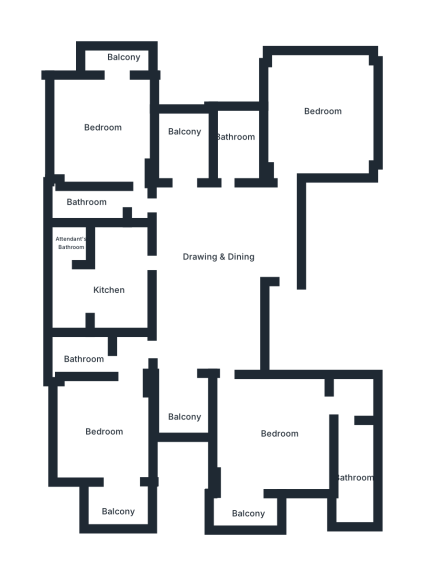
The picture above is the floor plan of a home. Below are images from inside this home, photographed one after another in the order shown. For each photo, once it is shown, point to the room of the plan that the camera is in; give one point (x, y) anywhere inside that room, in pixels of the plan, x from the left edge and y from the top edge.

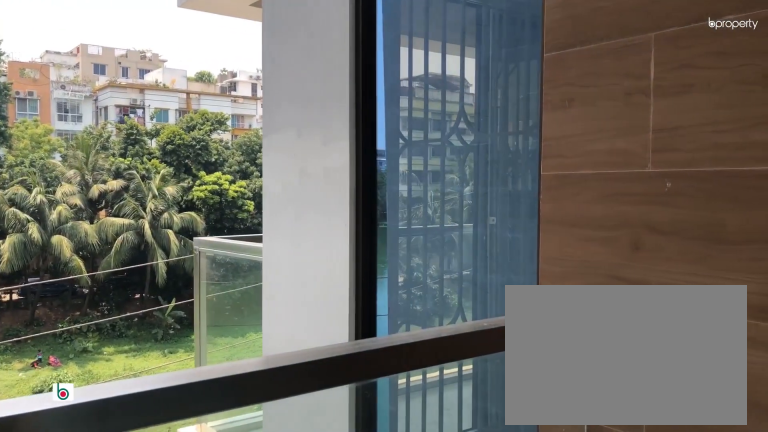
(178, 407)
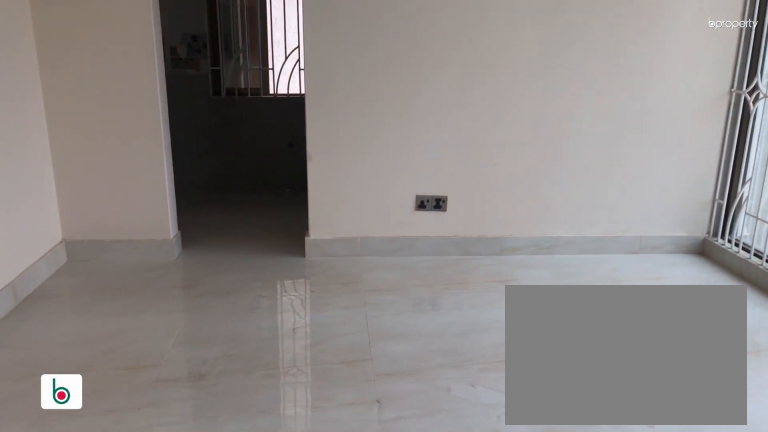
(270, 439)
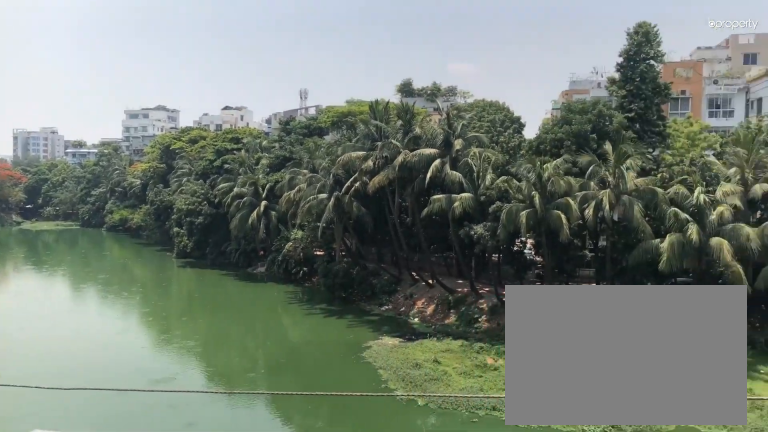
(241, 510)
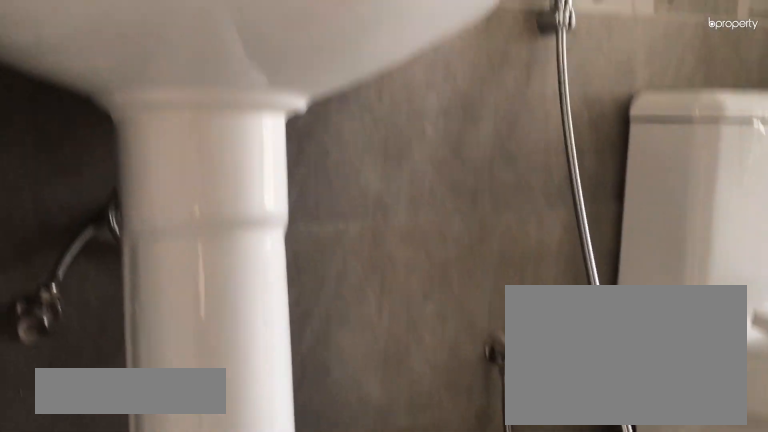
(355, 469)
